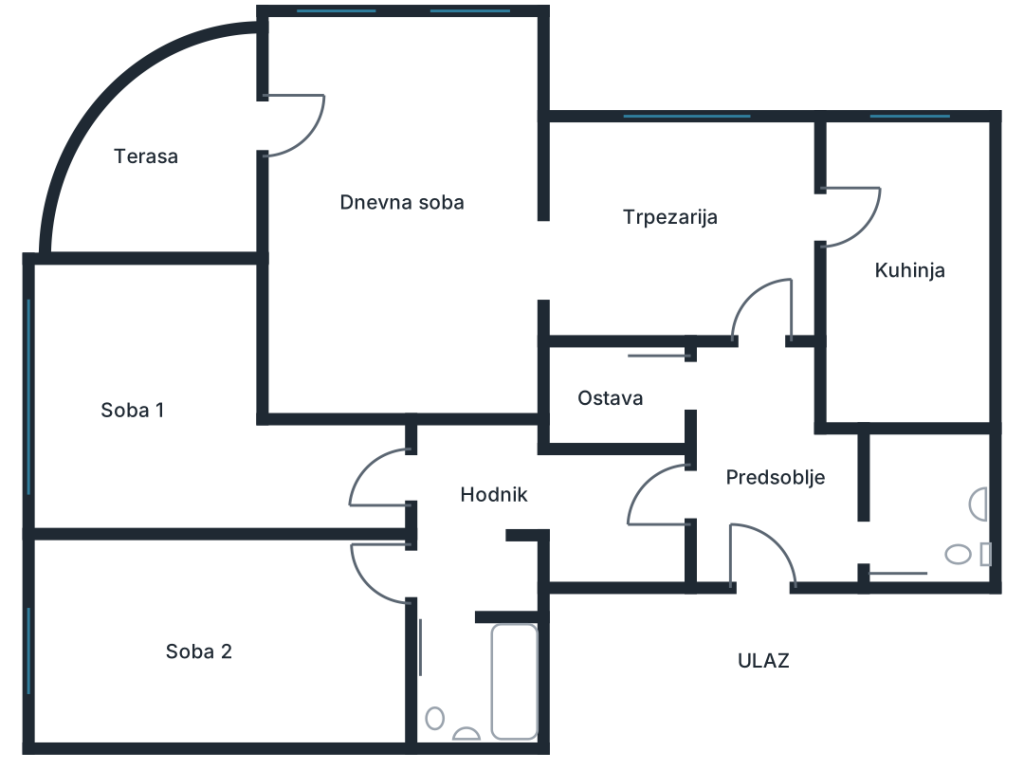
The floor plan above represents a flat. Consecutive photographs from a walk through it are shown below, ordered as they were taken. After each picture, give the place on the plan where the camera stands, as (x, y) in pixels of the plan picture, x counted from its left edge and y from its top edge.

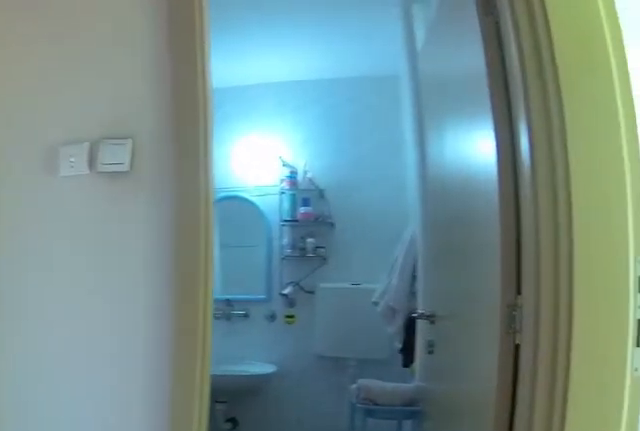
(455, 465)
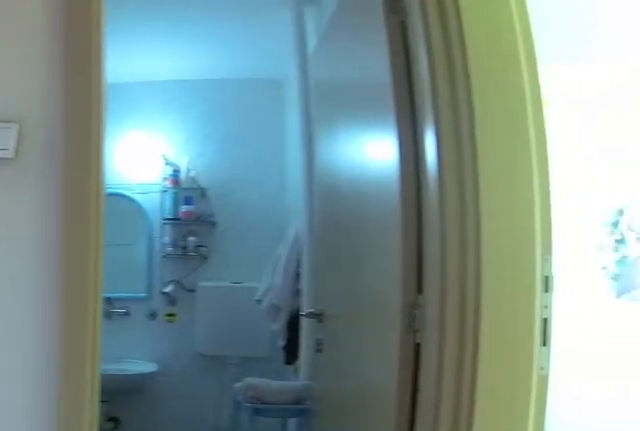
(469, 472)
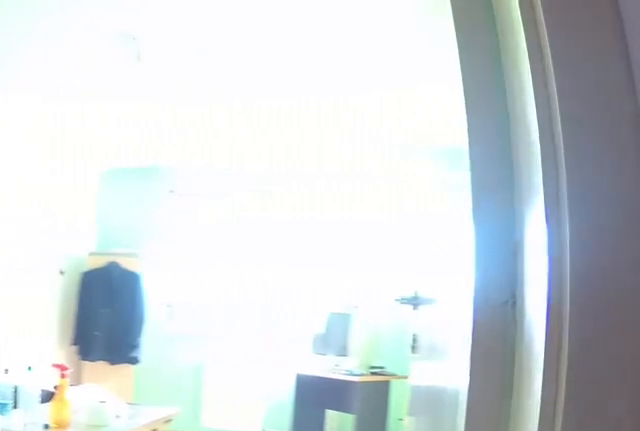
(472, 510)
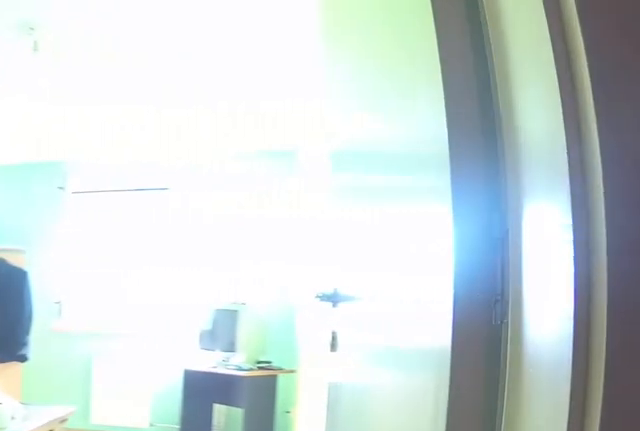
(469, 521)
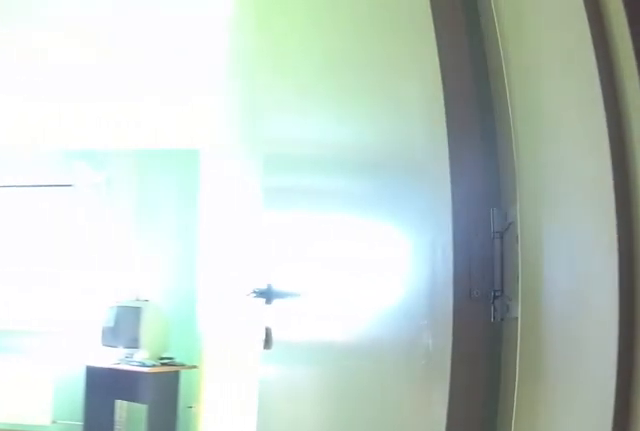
(464, 532)
